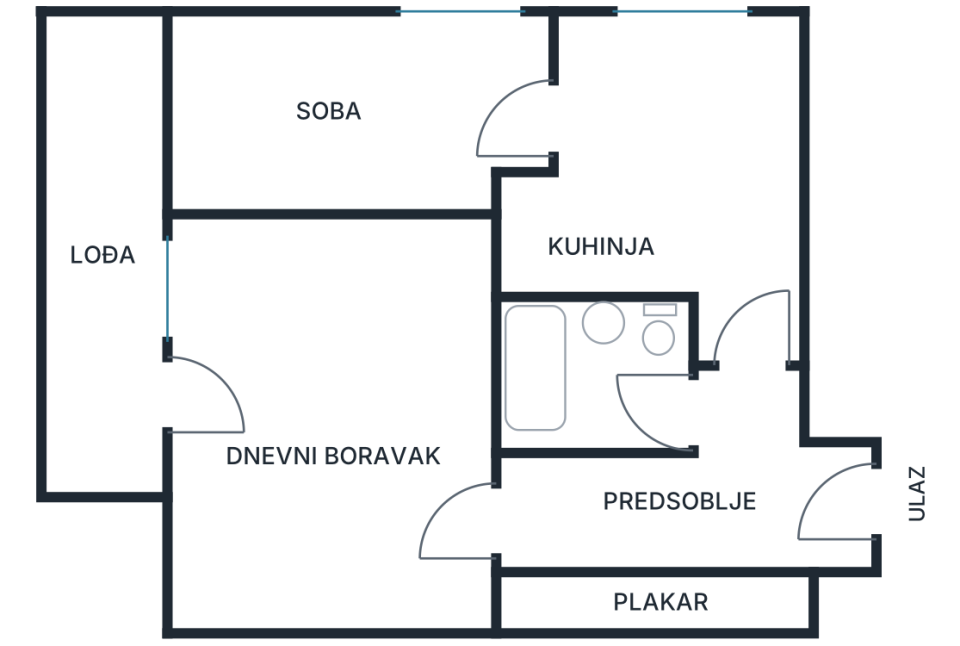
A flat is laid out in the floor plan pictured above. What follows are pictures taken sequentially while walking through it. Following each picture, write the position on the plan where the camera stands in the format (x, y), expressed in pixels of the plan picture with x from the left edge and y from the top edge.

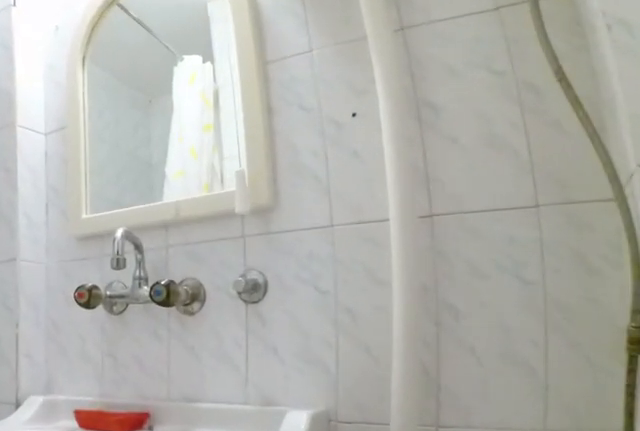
(668, 387)
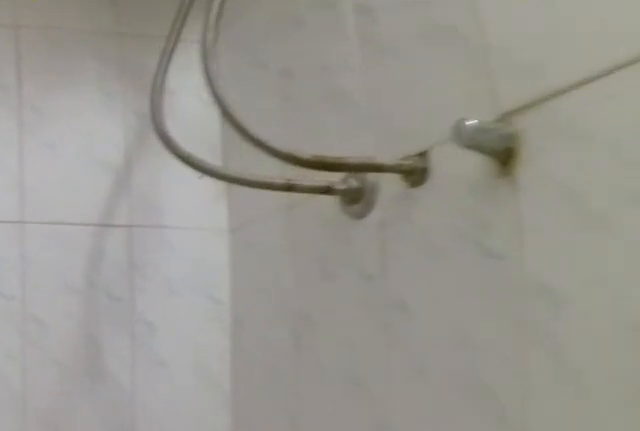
(624, 356)
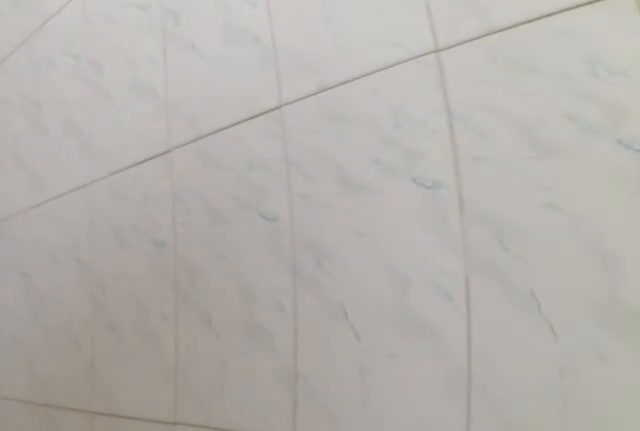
(619, 336)
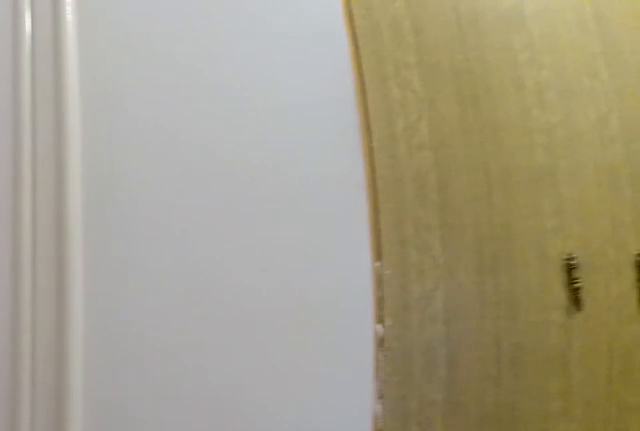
(749, 445)
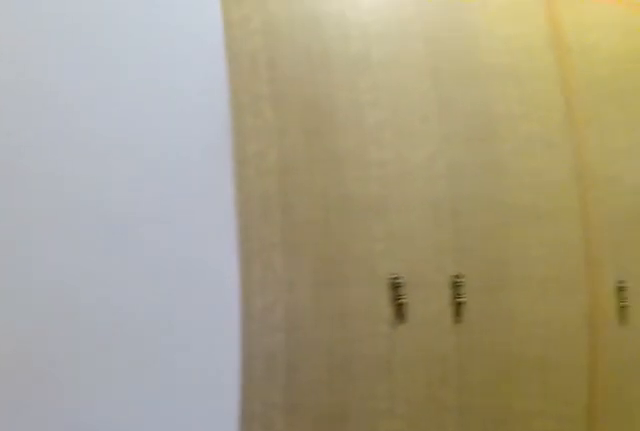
(756, 448)
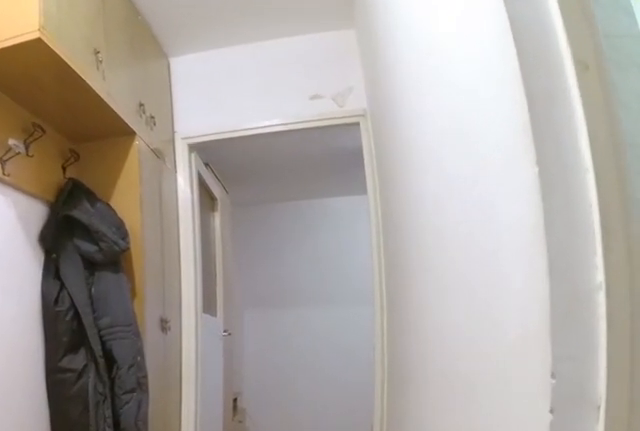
(720, 511)
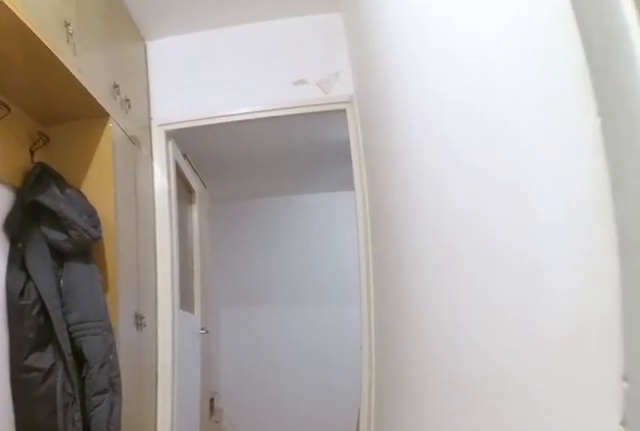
(707, 512)
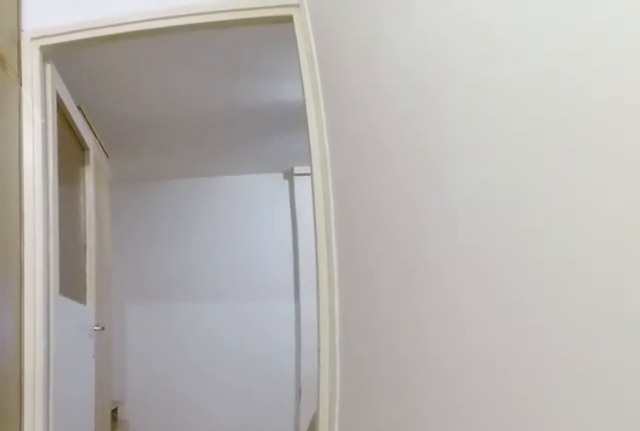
(641, 511)
